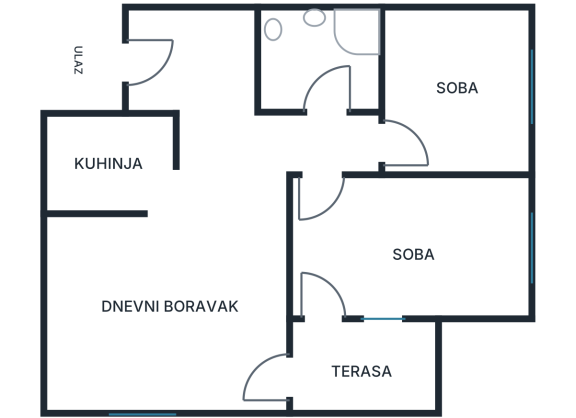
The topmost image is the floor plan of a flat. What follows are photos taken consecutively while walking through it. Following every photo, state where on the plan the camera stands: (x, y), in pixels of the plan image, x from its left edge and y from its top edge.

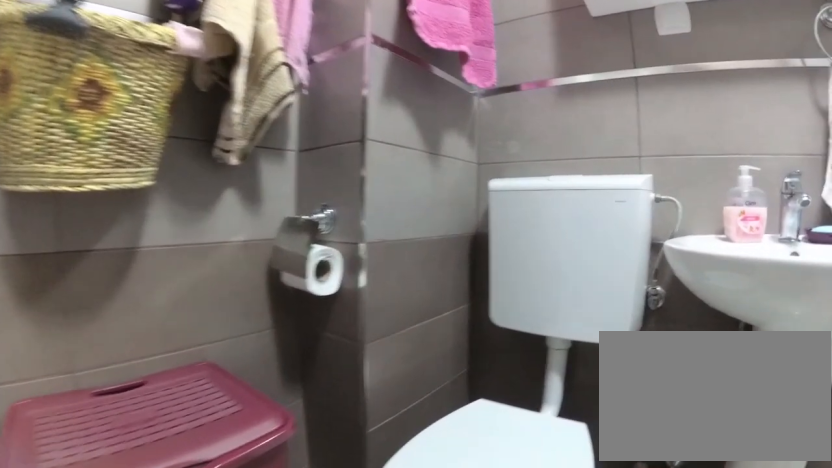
(305, 79)
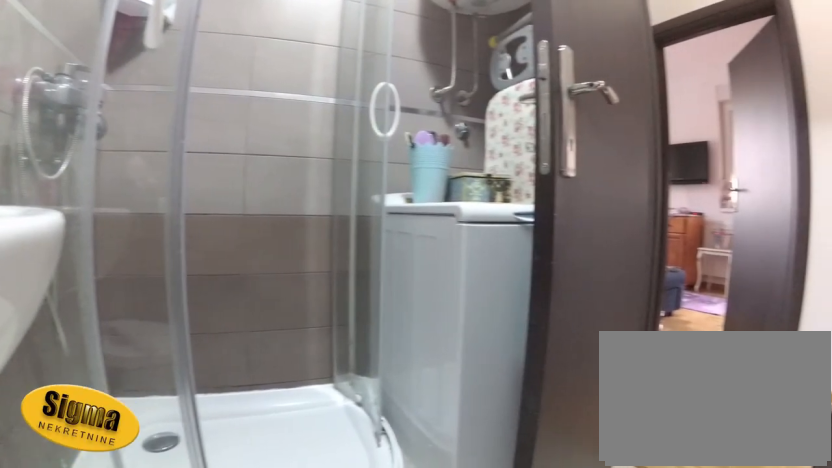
(286, 48)
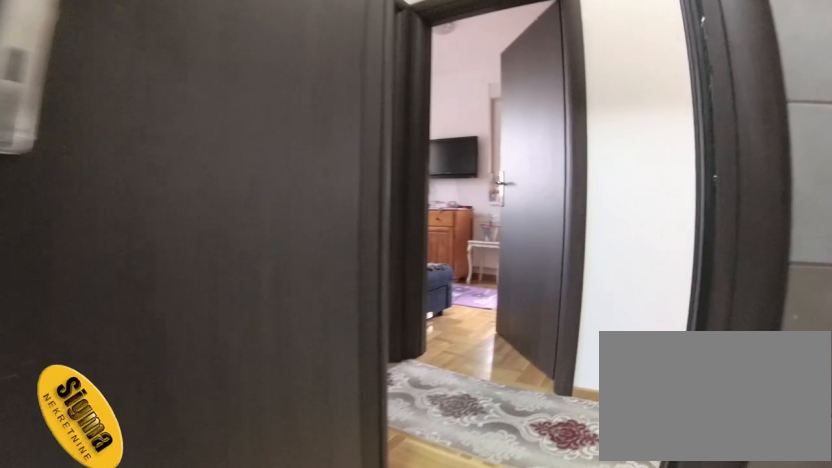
(317, 59)
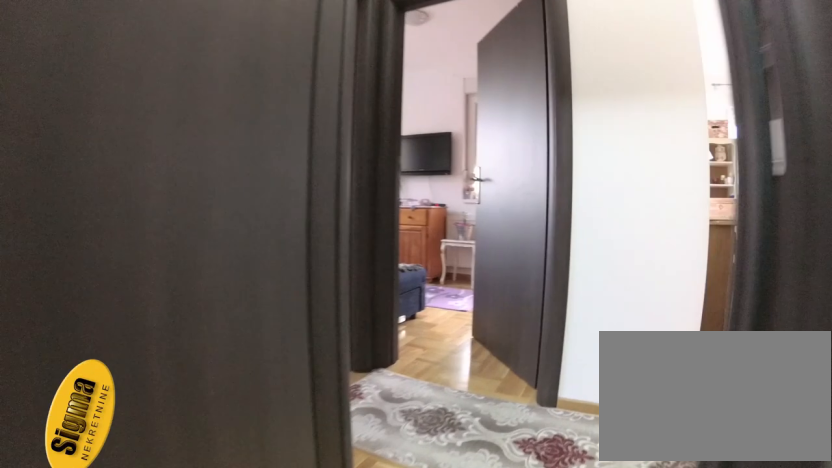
(323, 67)
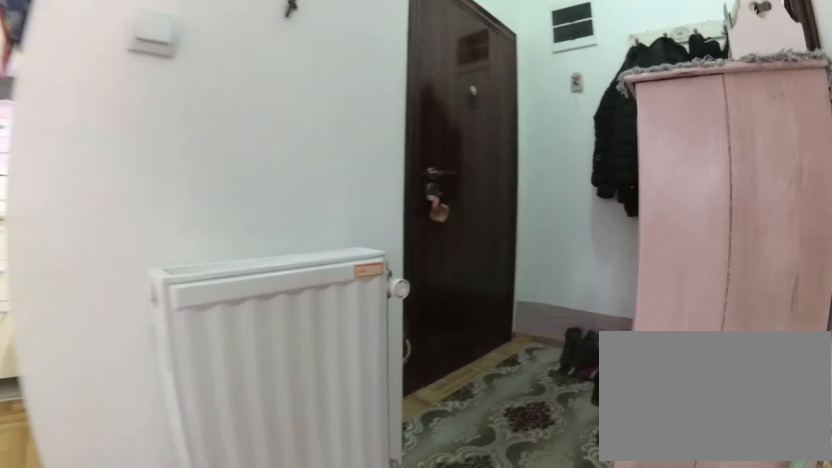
(241, 129)
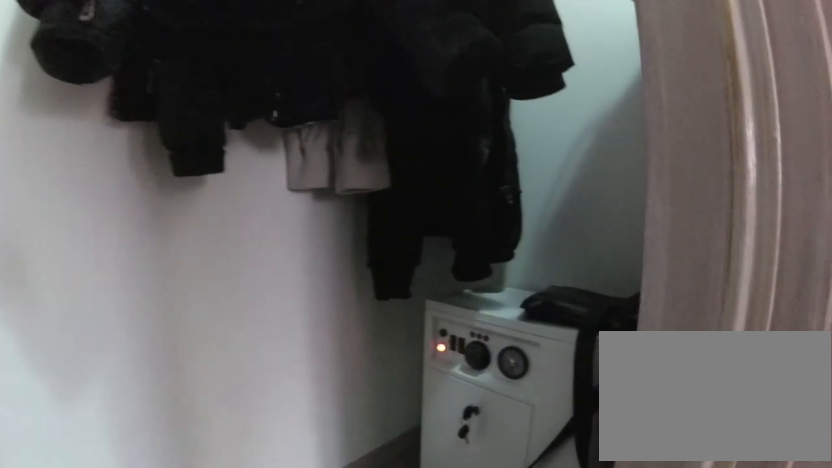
(223, 73)
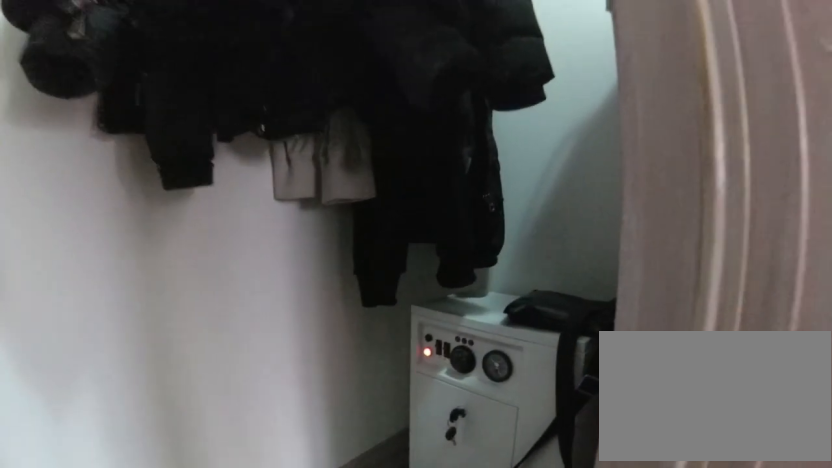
(223, 73)
